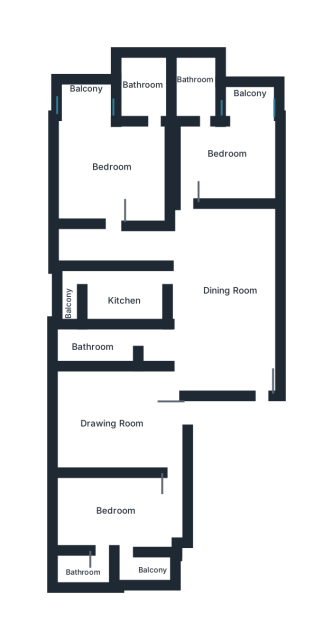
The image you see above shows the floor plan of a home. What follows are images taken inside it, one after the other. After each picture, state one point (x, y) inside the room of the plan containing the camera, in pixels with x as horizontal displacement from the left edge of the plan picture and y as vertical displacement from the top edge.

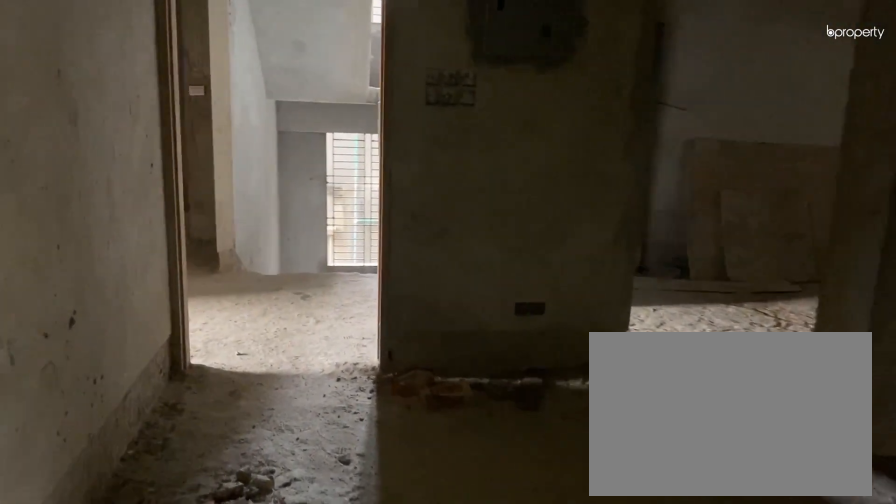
(229, 290)
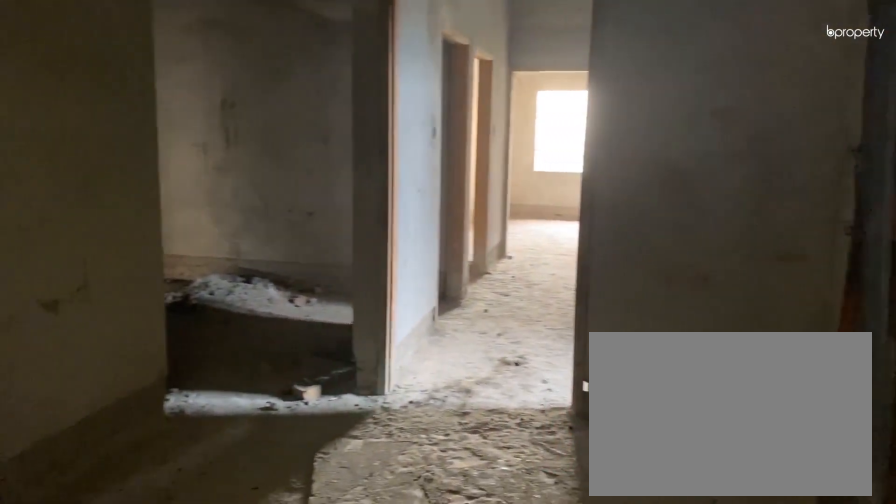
(108, 419)
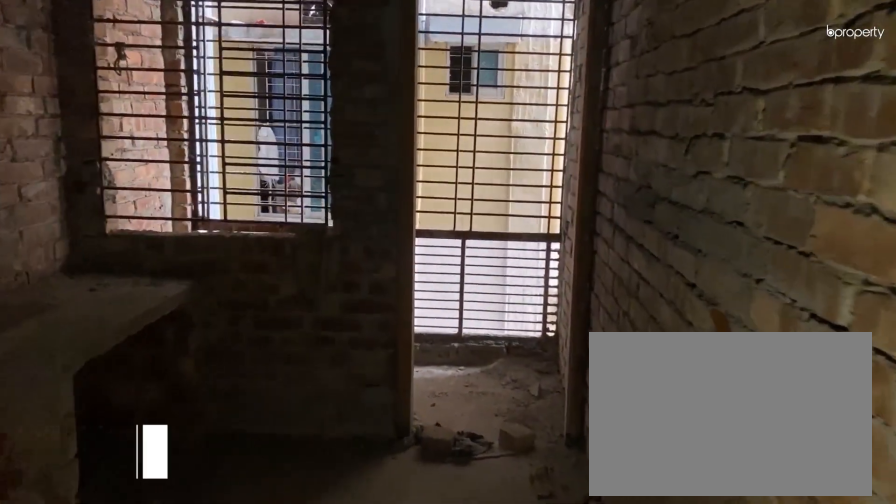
(129, 298)
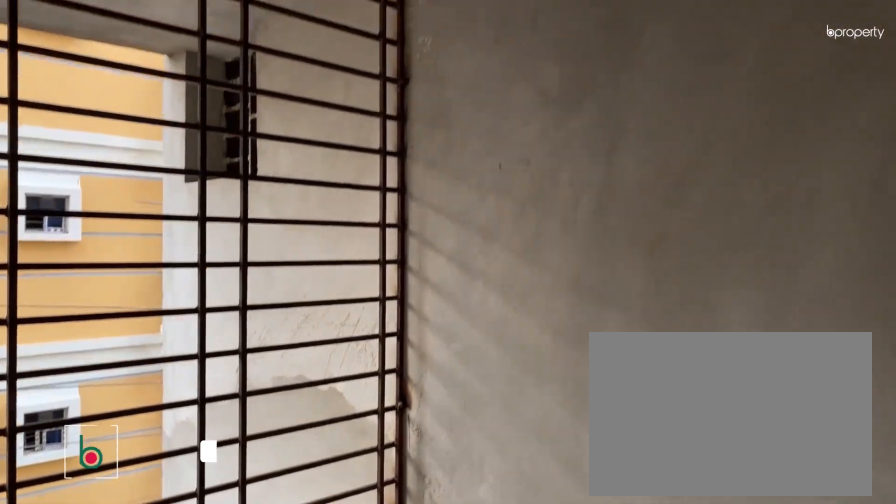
(89, 99)
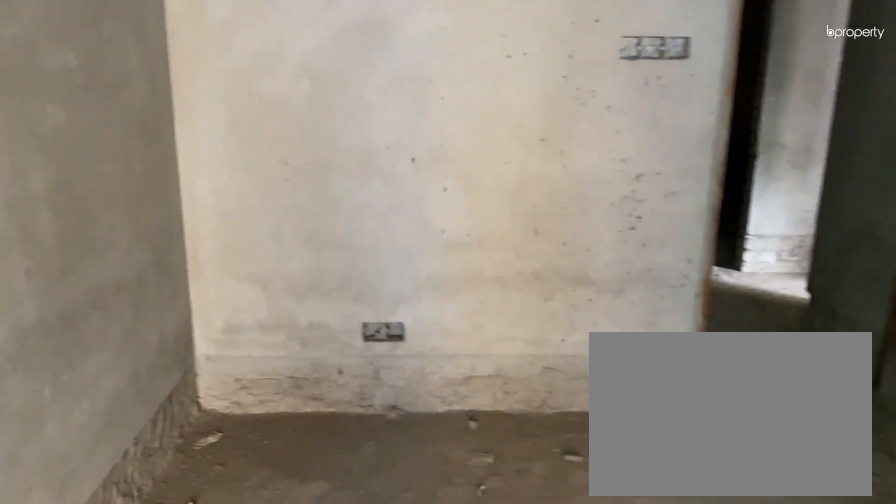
(233, 156)
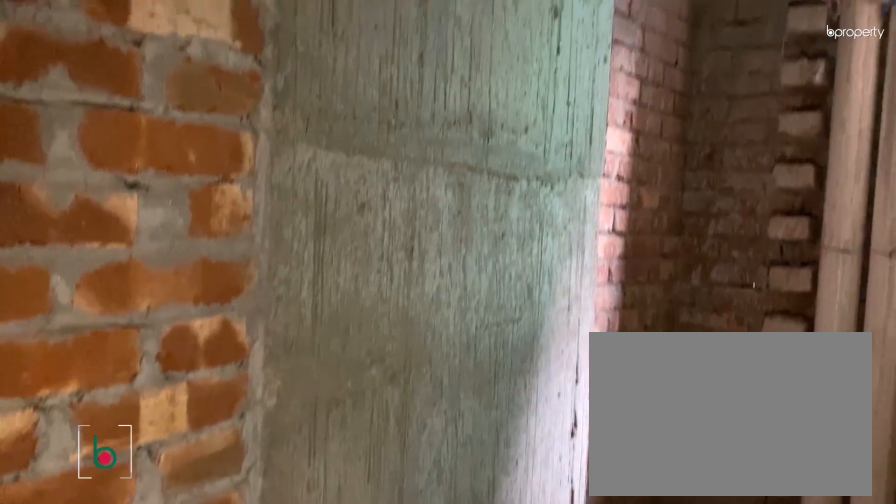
(195, 86)
